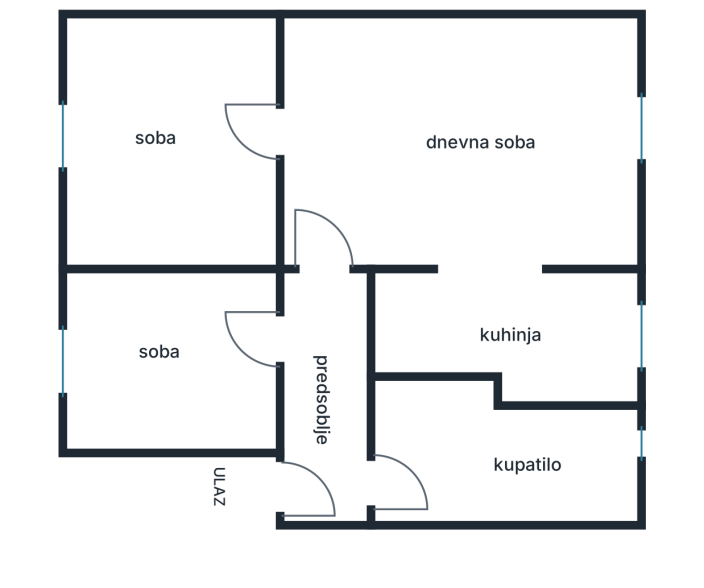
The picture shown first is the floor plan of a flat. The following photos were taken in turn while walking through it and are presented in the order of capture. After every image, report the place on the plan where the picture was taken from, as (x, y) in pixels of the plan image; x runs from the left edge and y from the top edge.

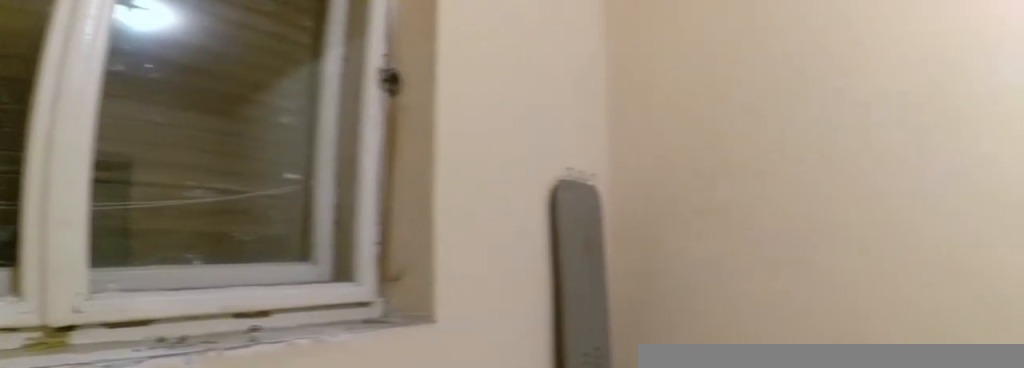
(103, 160)
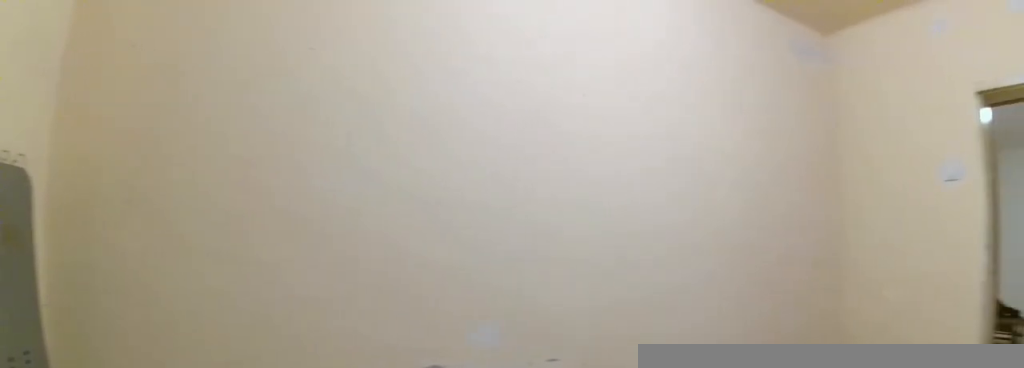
(79, 167)
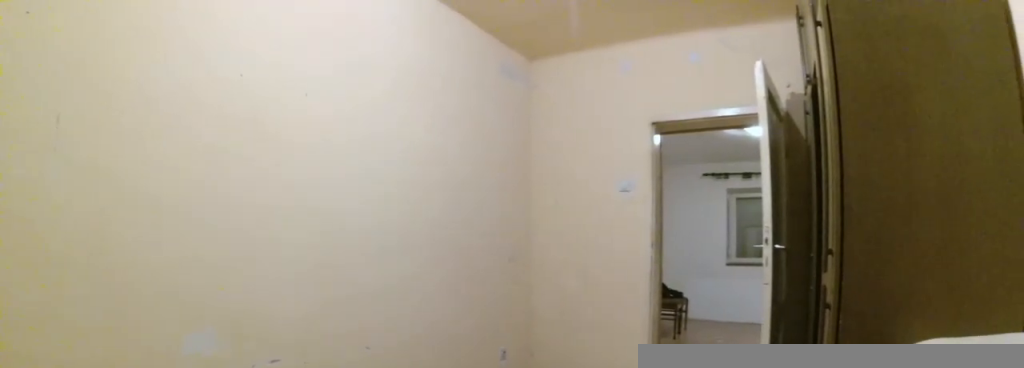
(69, 159)
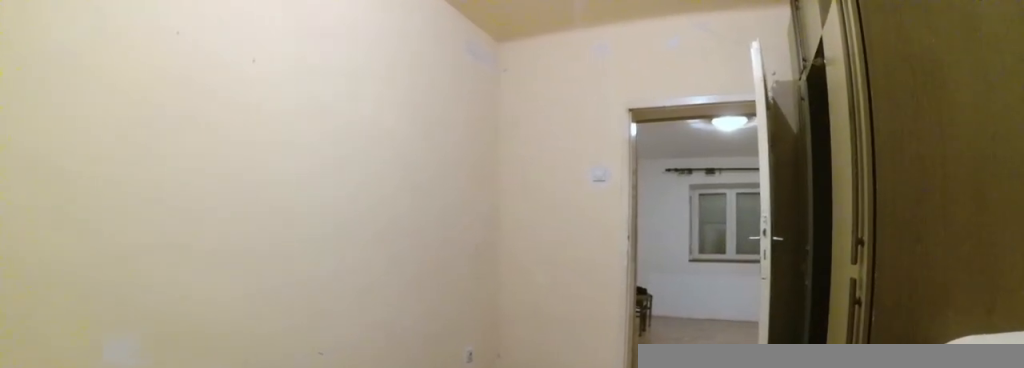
(76, 148)
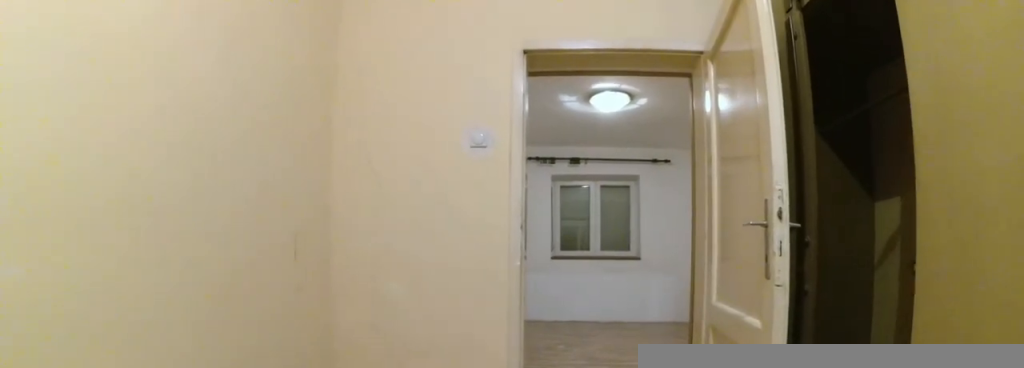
(150, 147)
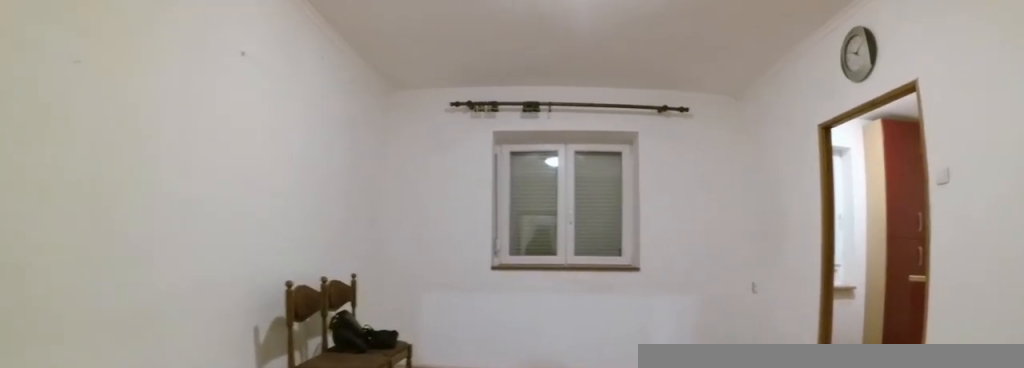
(293, 143)
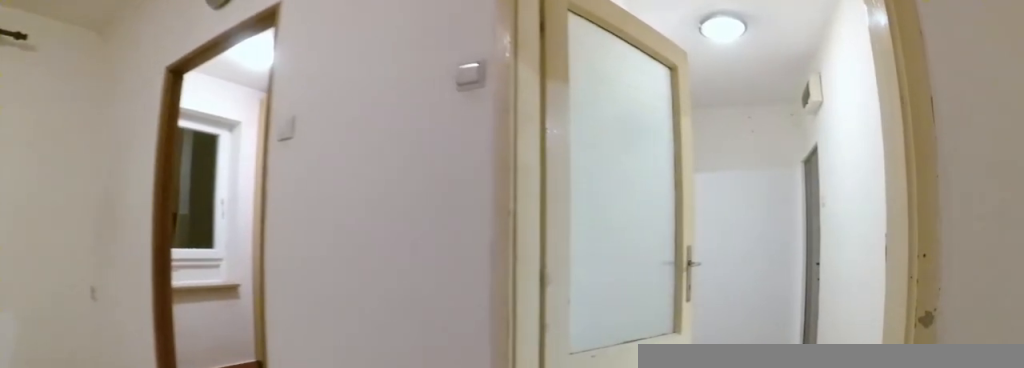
(315, 152)
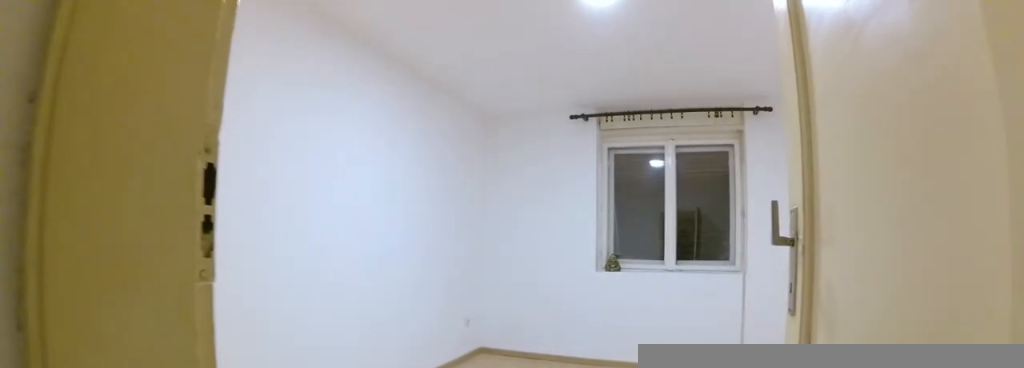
(321, 320)
